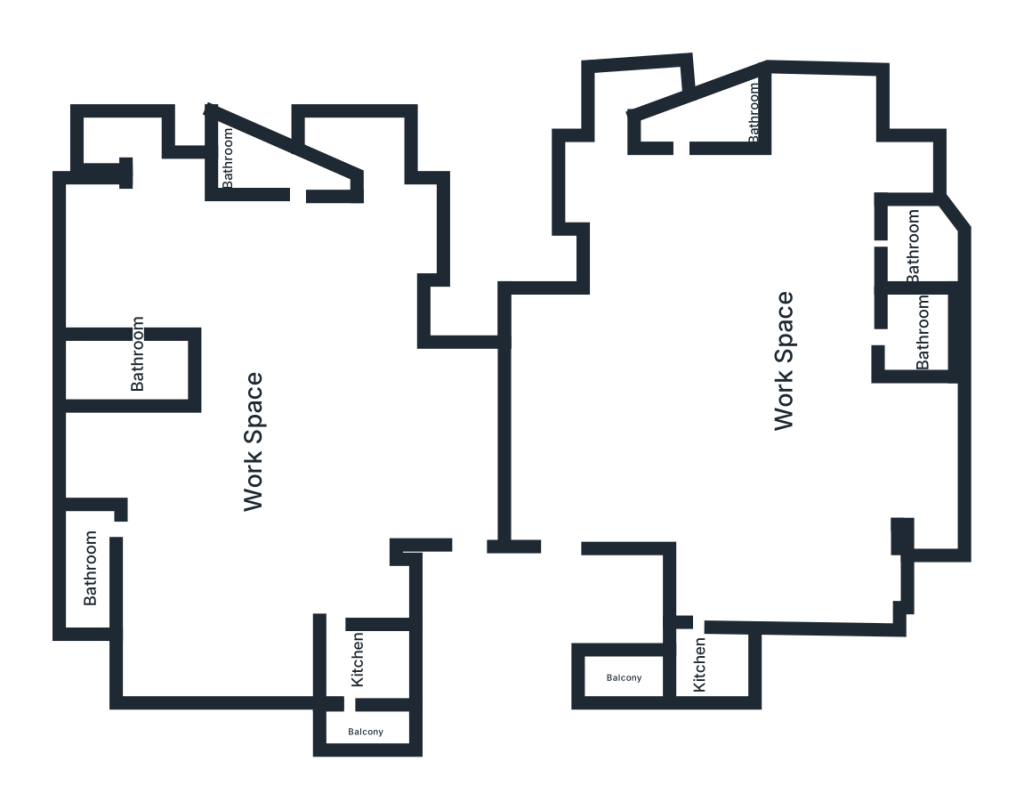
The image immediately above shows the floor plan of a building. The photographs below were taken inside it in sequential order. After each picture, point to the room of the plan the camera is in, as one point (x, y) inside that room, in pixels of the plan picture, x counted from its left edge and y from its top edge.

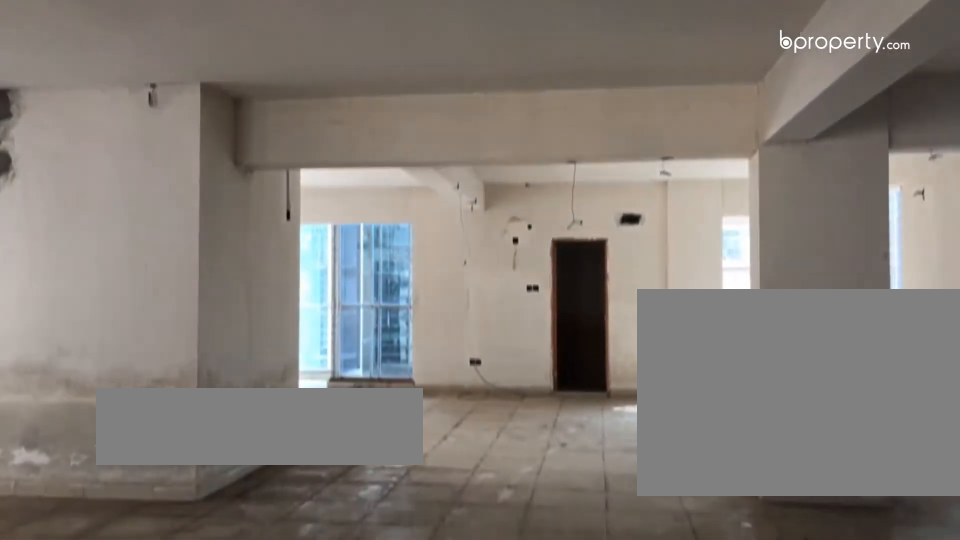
(299, 431)
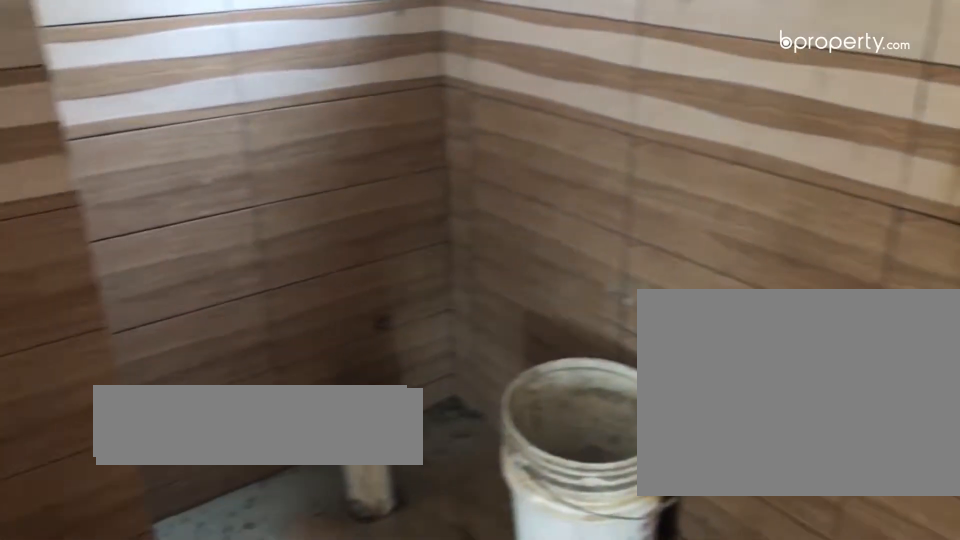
(81, 576)
